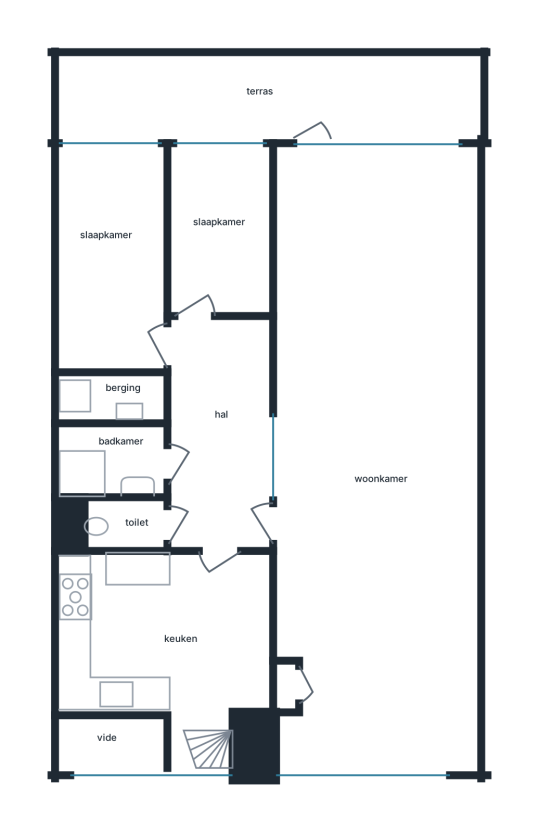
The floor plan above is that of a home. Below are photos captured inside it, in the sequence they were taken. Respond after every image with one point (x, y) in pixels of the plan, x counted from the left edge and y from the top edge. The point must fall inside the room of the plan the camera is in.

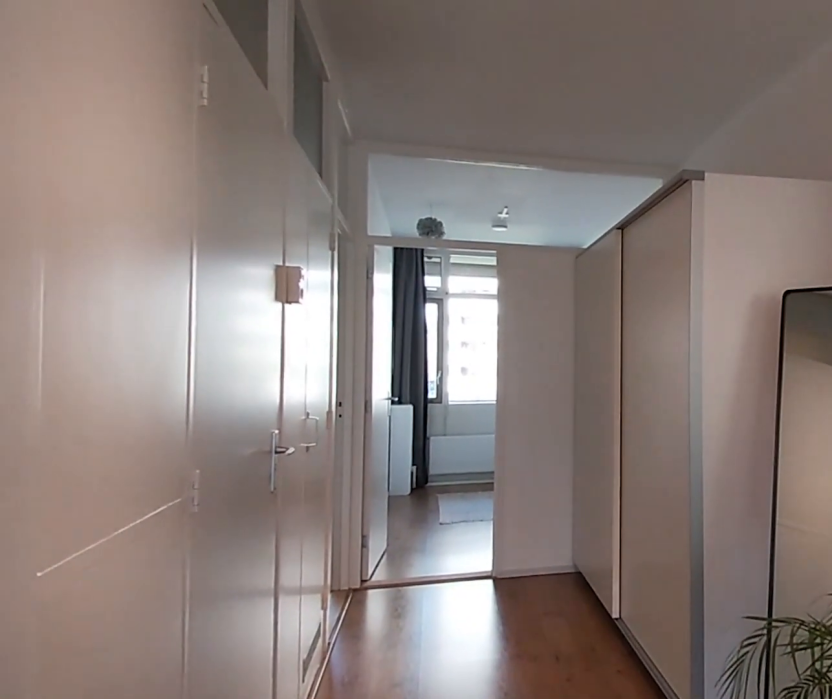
(220, 434)
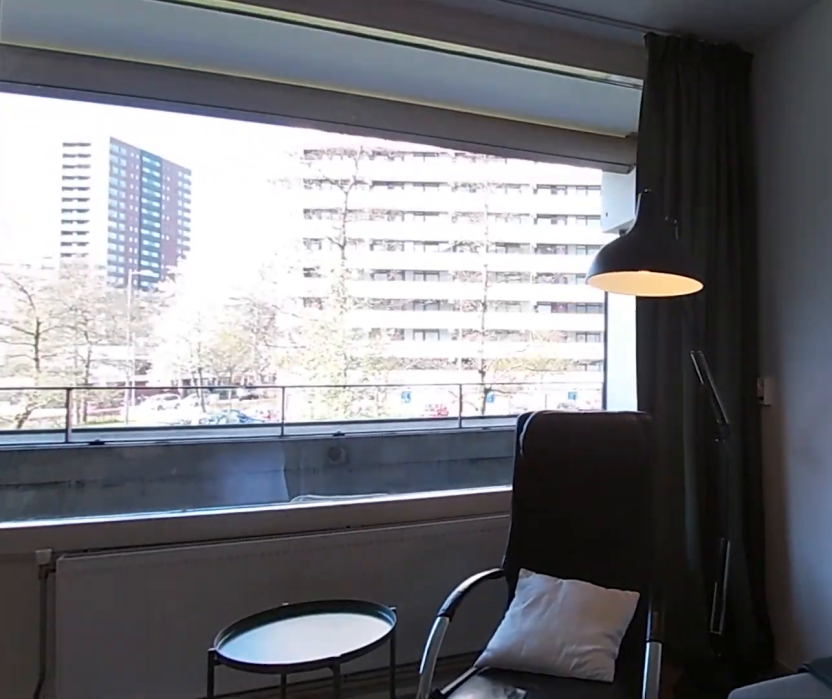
(388, 302)
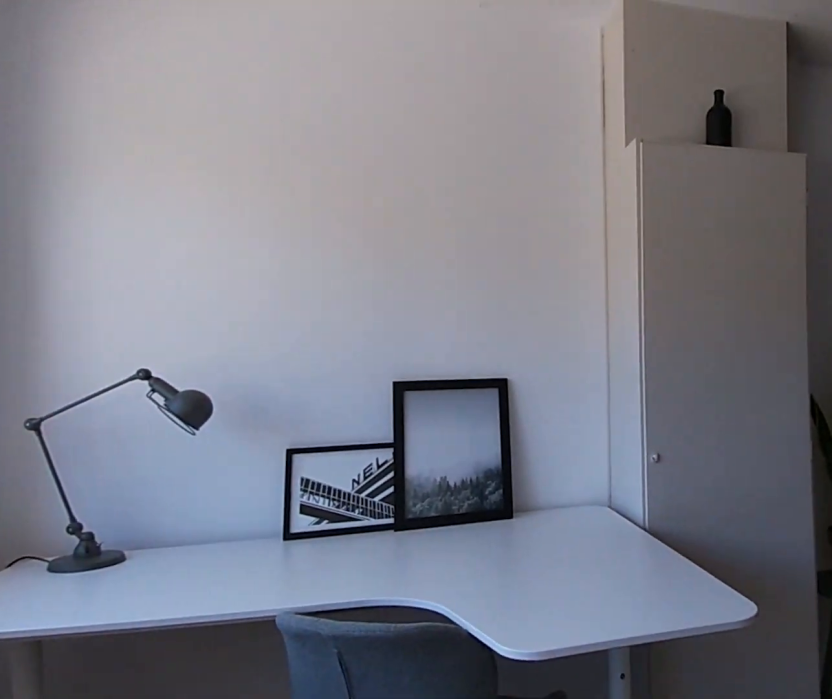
(388, 302)
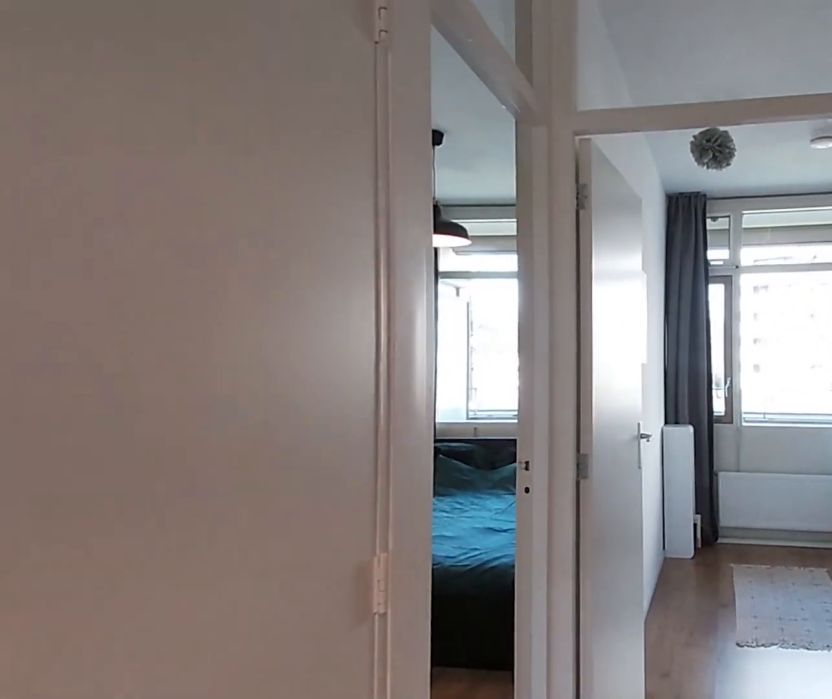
(220, 436)
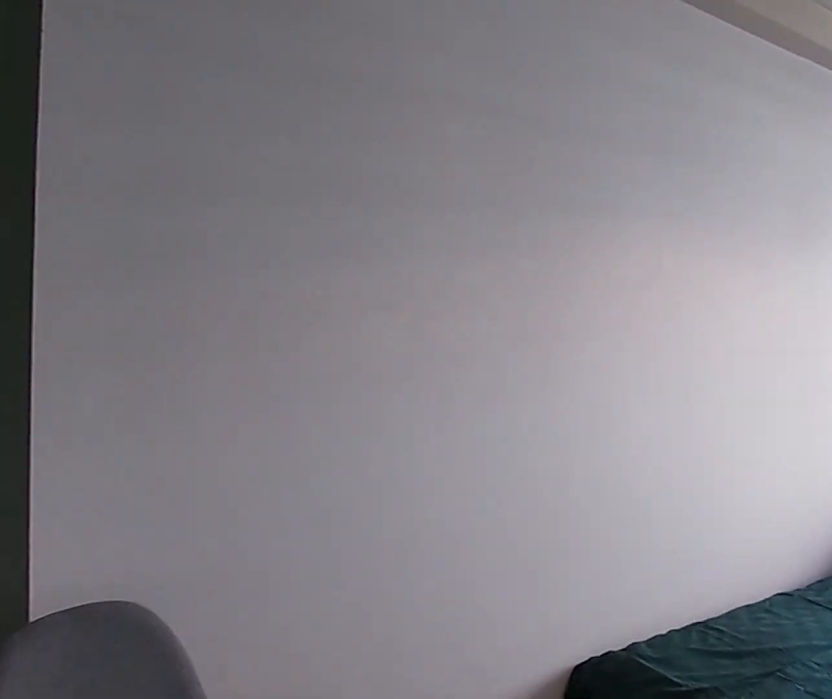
(114, 260)
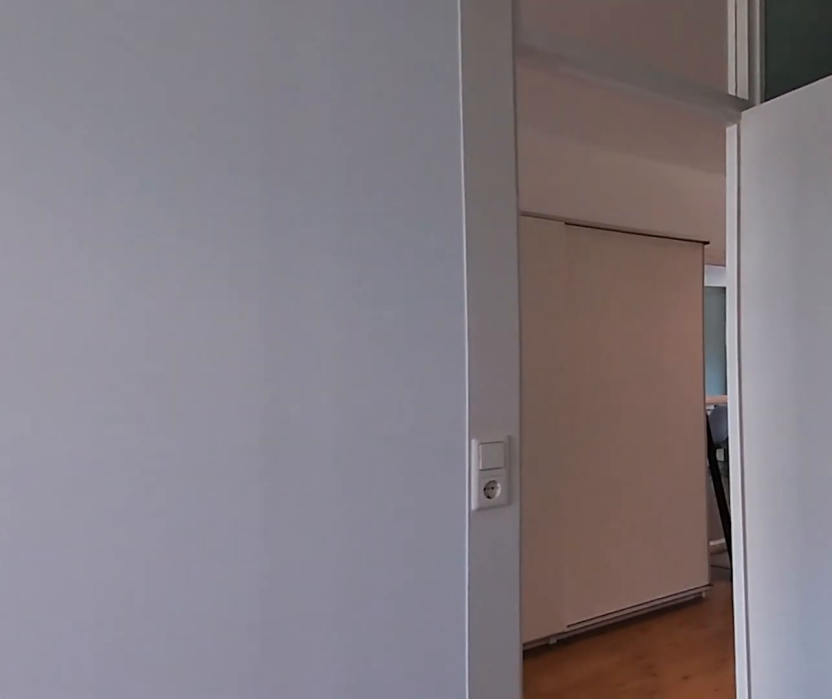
(114, 260)
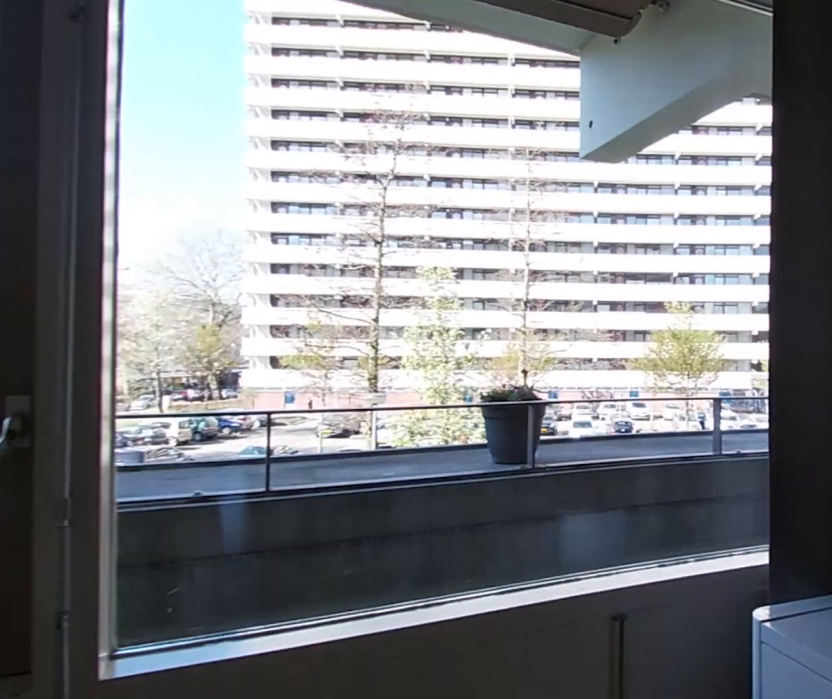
(219, 232)
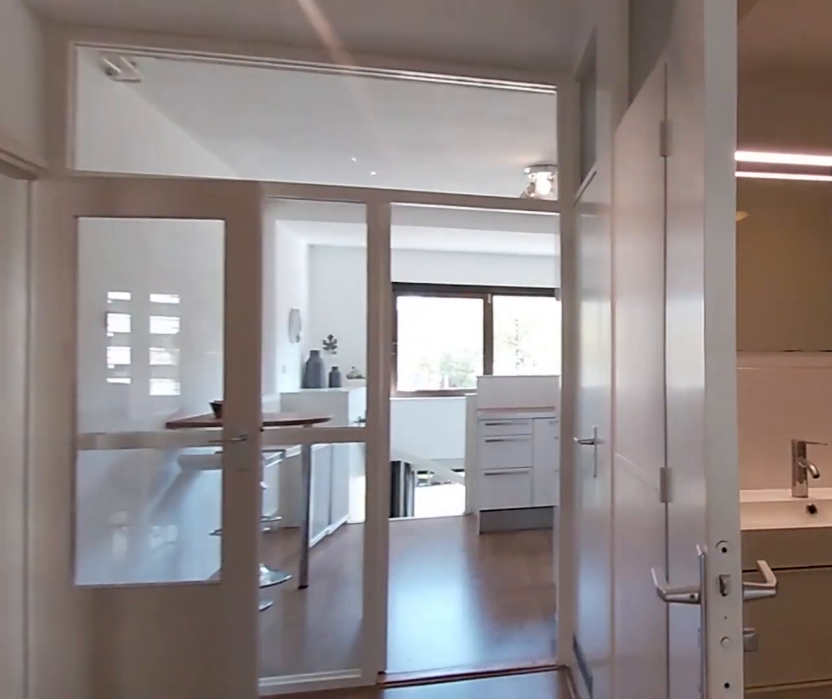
(220, 433)
